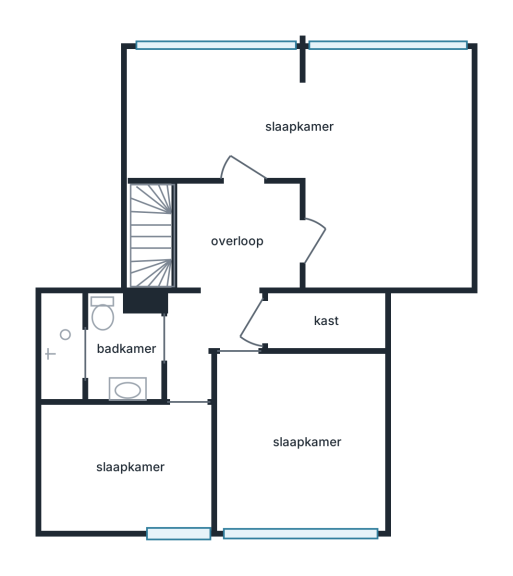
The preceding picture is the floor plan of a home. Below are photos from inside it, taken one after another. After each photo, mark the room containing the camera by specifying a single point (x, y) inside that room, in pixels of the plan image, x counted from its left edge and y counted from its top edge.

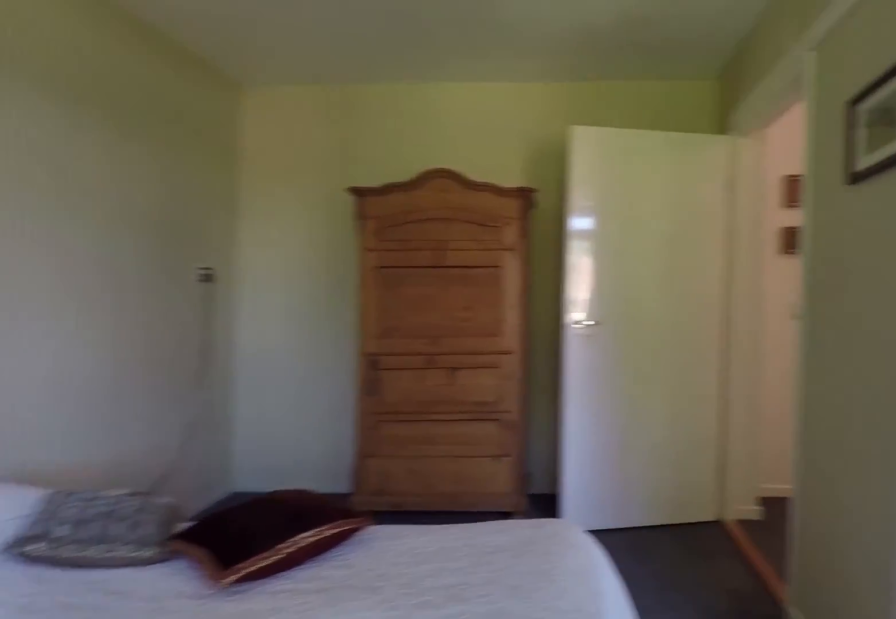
(321, 142)
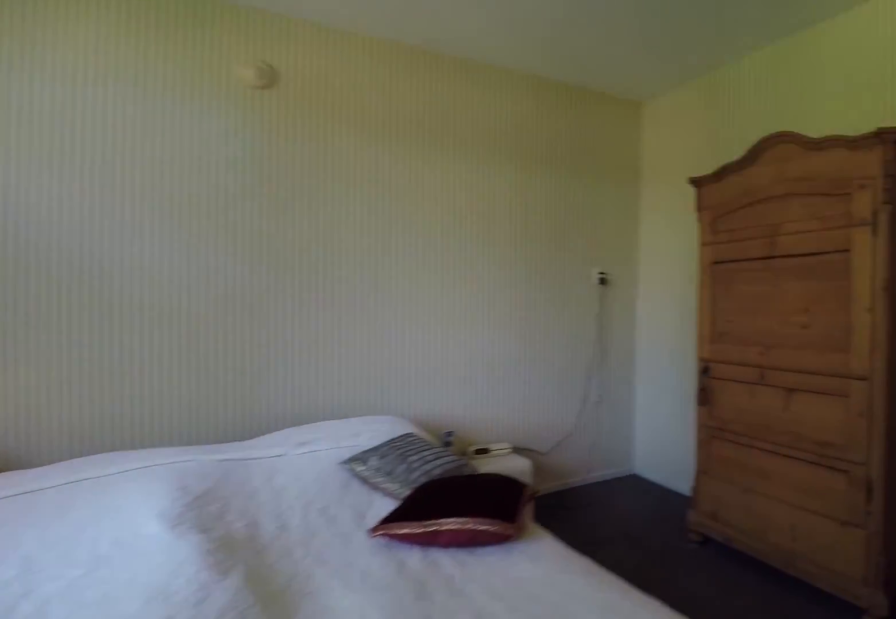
(321, 142)
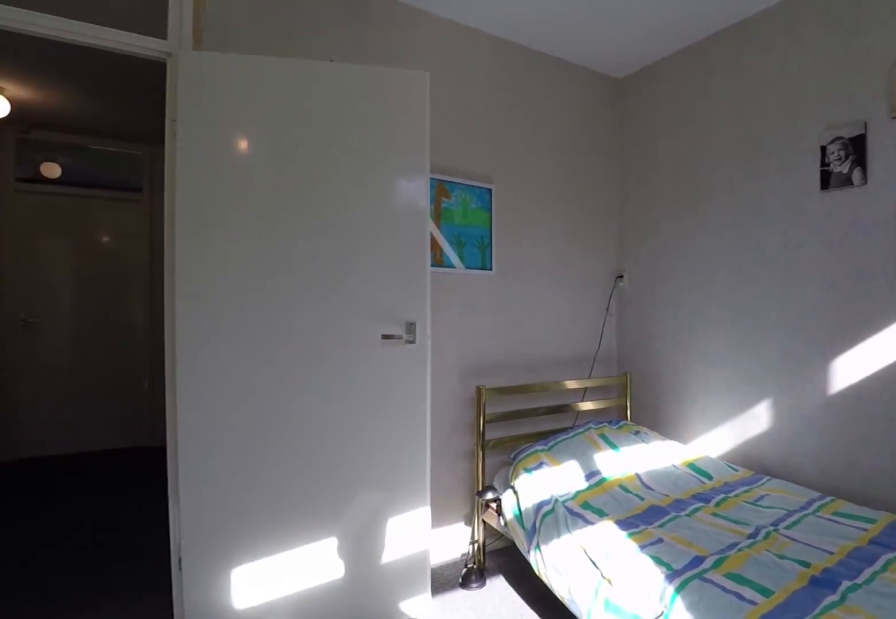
(297, 439)
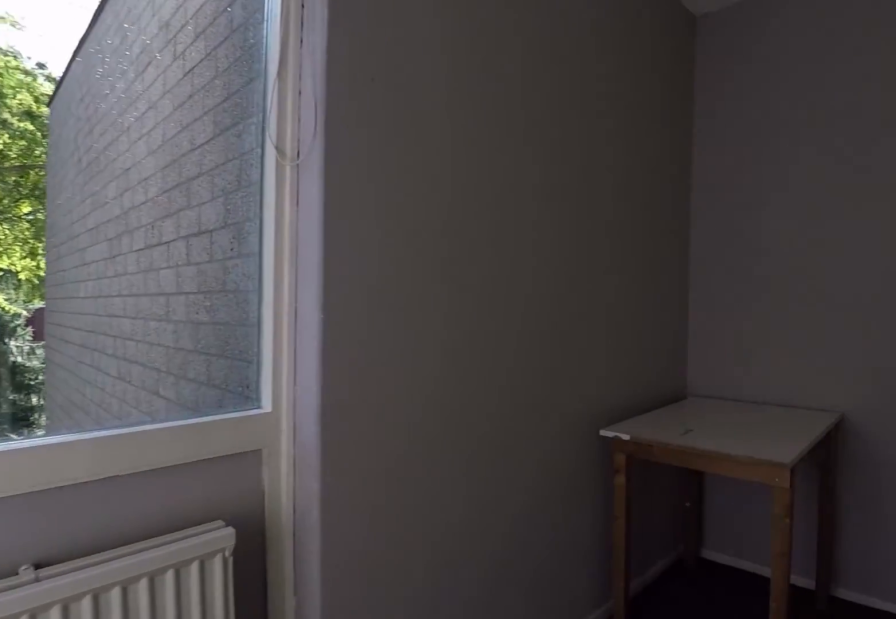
(127, 466)
